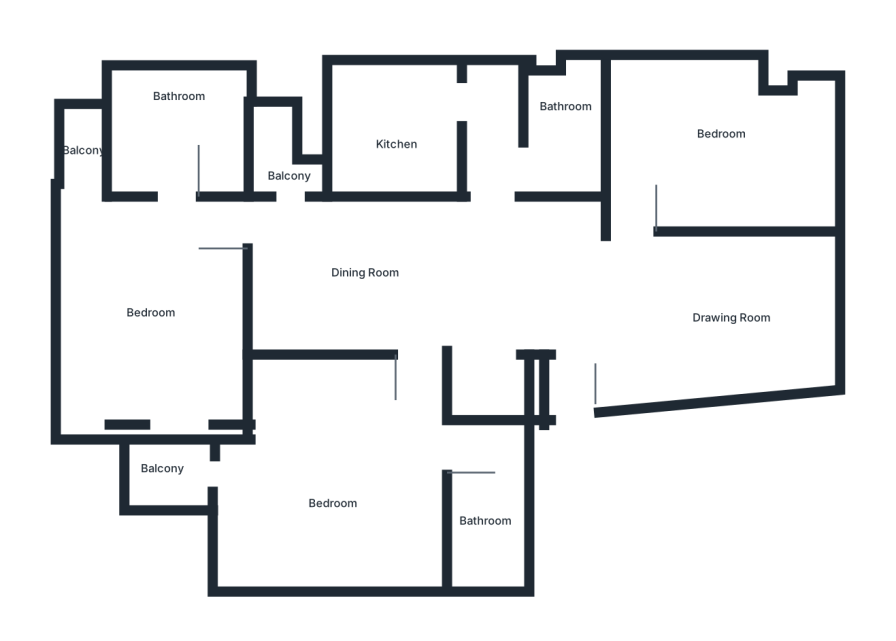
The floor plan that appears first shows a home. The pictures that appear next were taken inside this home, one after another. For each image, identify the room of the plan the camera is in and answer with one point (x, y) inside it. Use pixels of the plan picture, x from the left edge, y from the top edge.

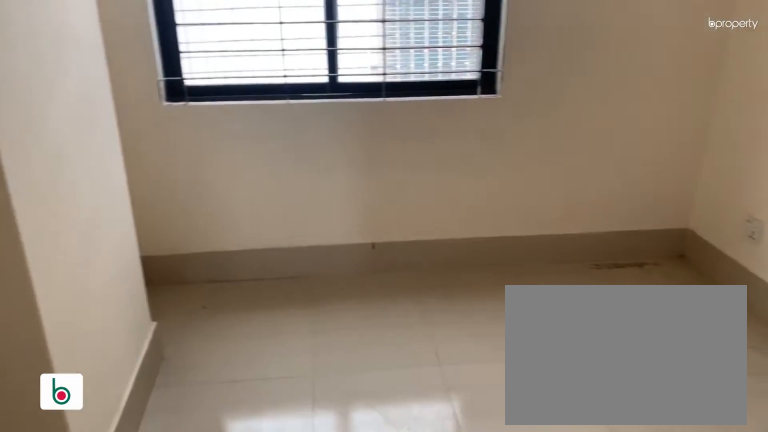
(728, 137)
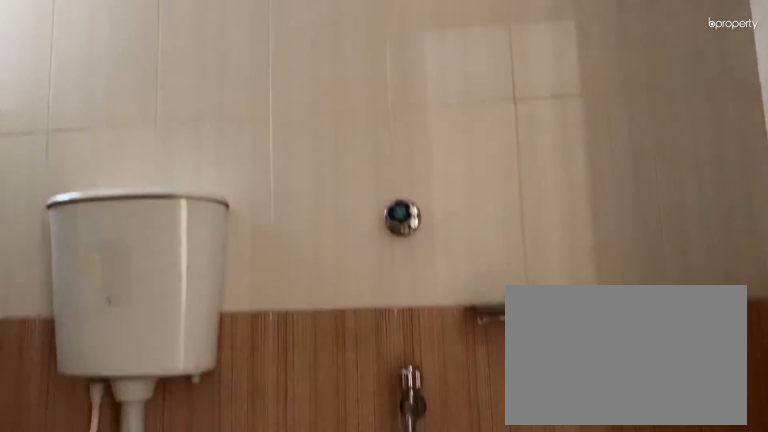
(559, 152)
